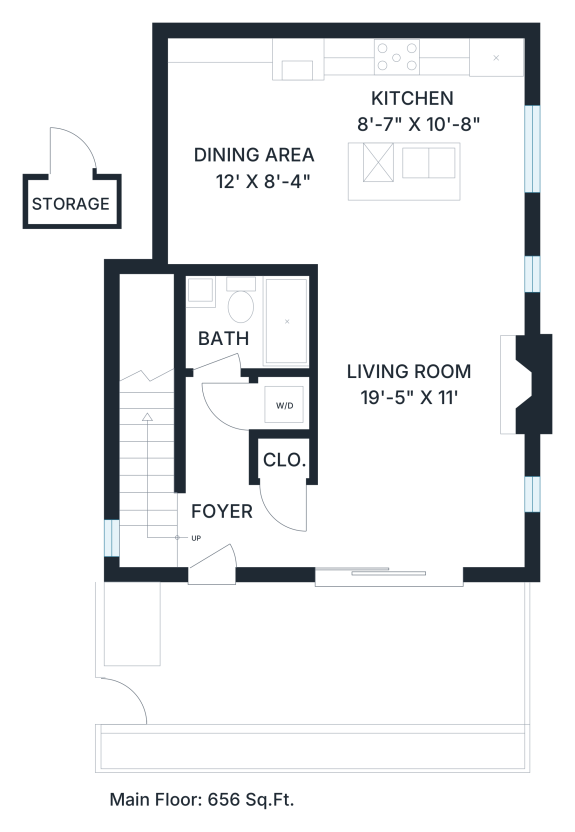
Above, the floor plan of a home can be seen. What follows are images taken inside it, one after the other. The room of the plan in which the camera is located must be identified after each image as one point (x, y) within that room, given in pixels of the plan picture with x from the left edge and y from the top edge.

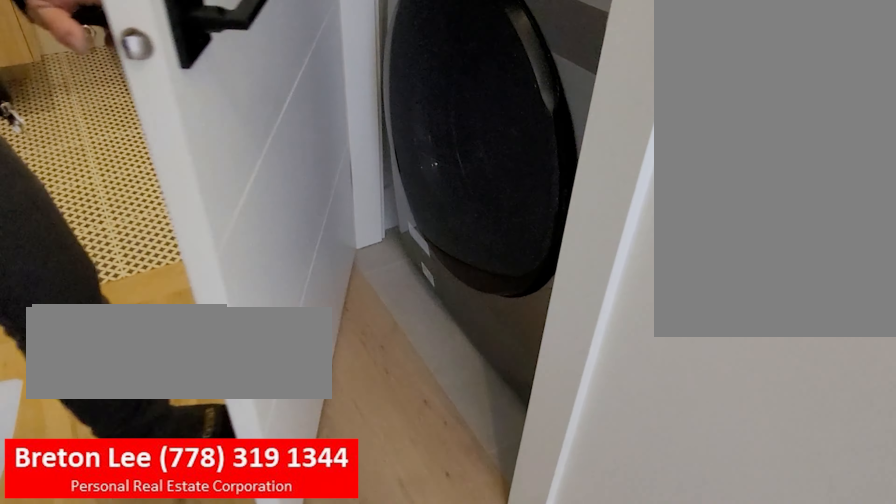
(286, 403)
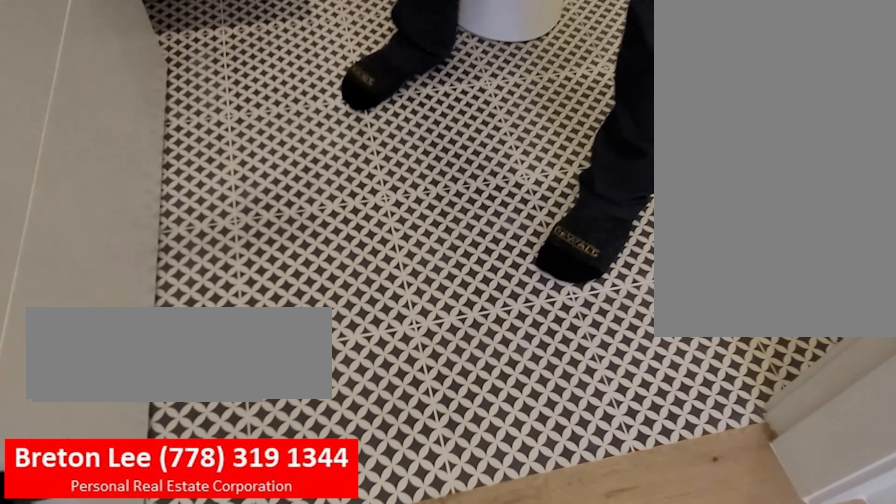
(225, 342)
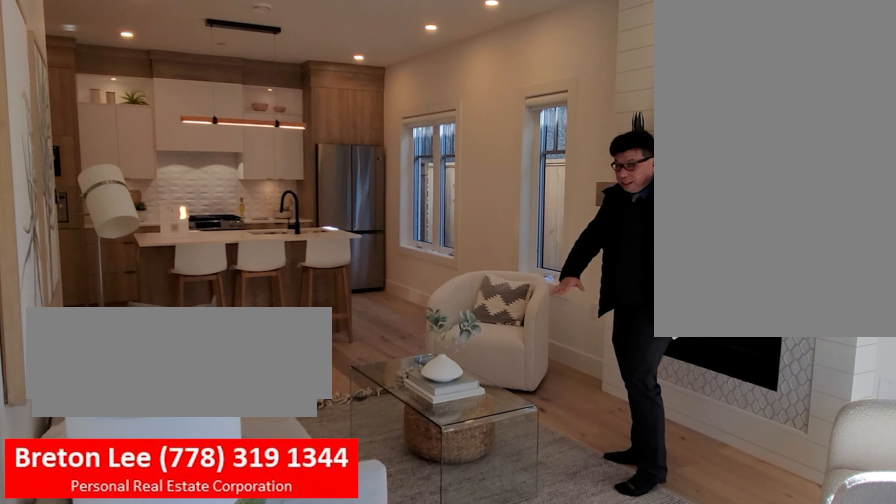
(405, 449)
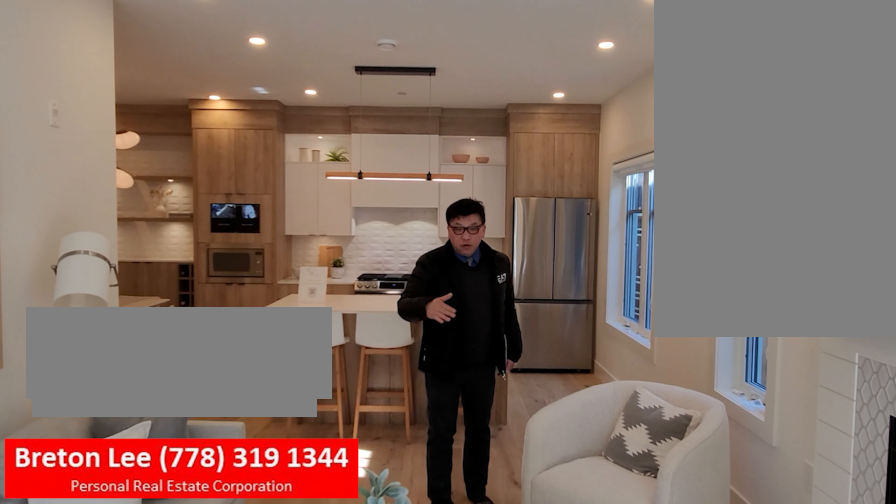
(405, 449)
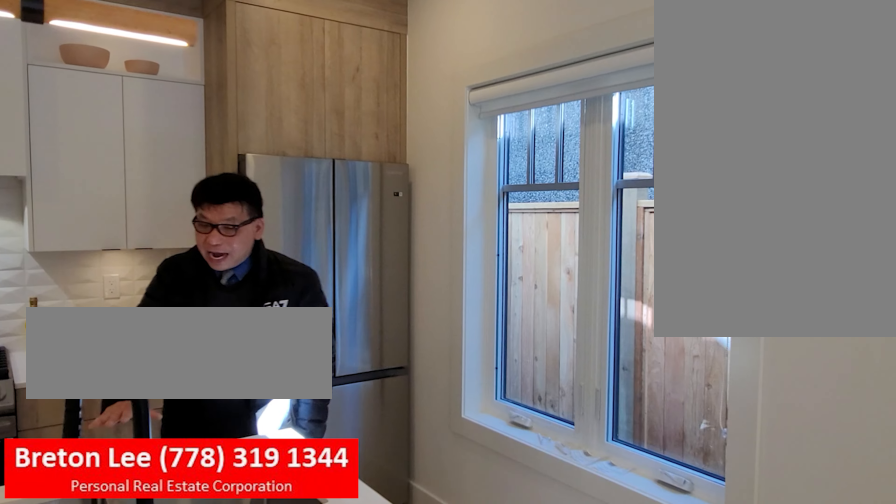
(491, 160)
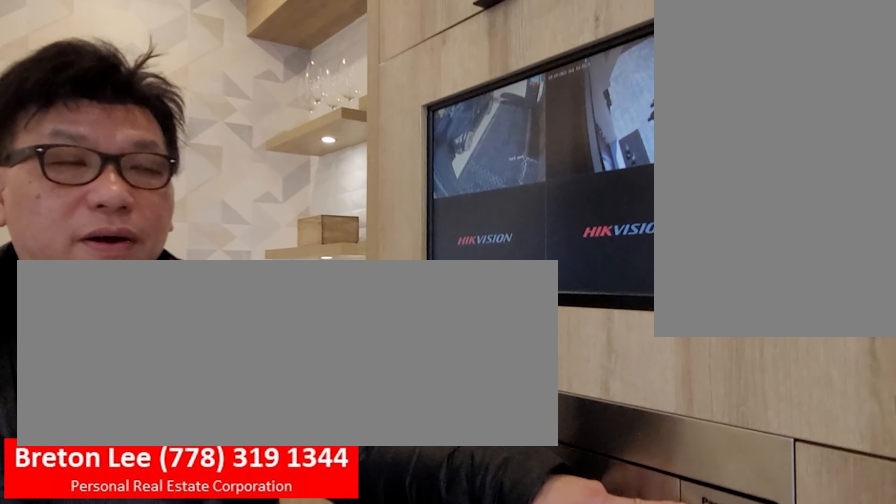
(491, 160)
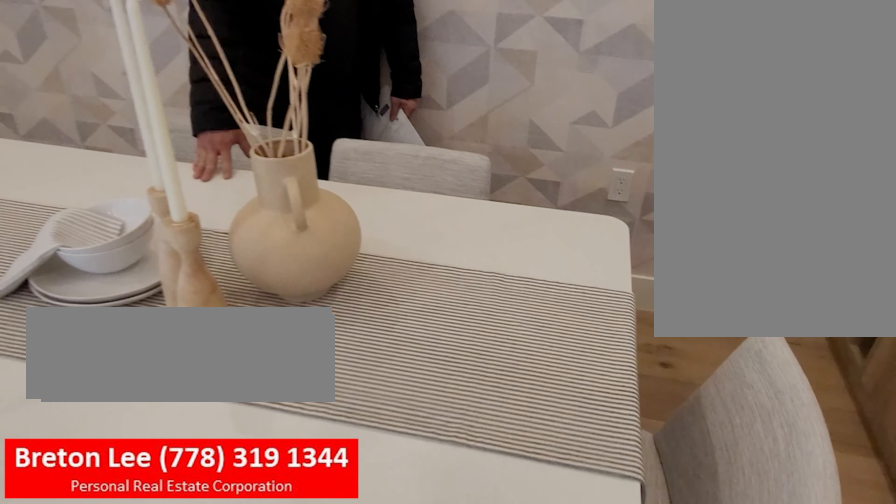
(250, 227)
